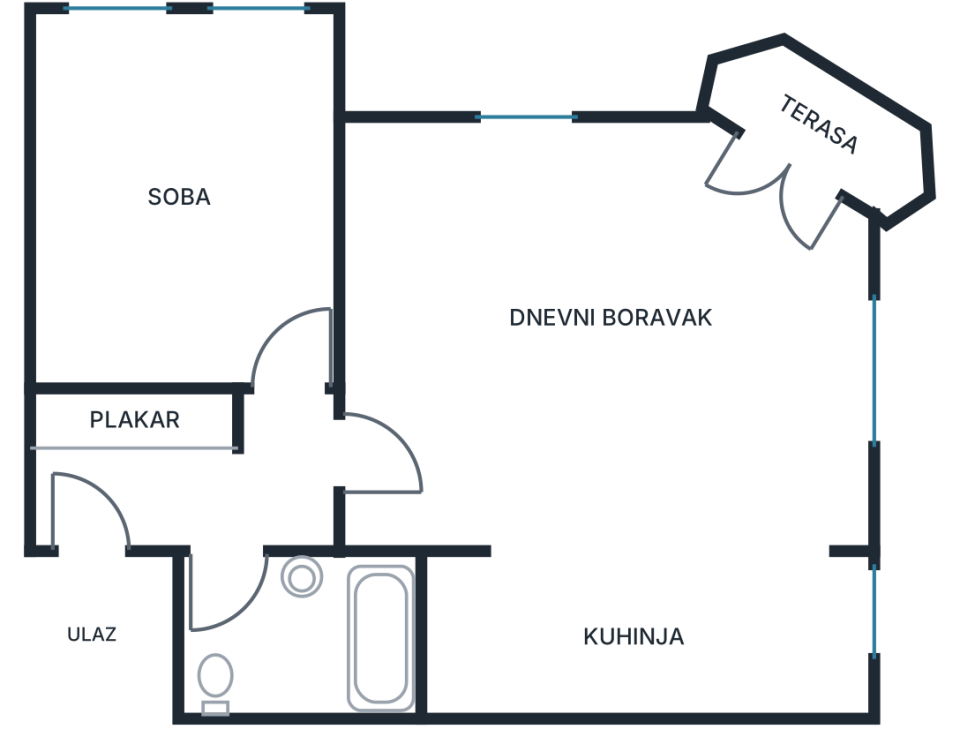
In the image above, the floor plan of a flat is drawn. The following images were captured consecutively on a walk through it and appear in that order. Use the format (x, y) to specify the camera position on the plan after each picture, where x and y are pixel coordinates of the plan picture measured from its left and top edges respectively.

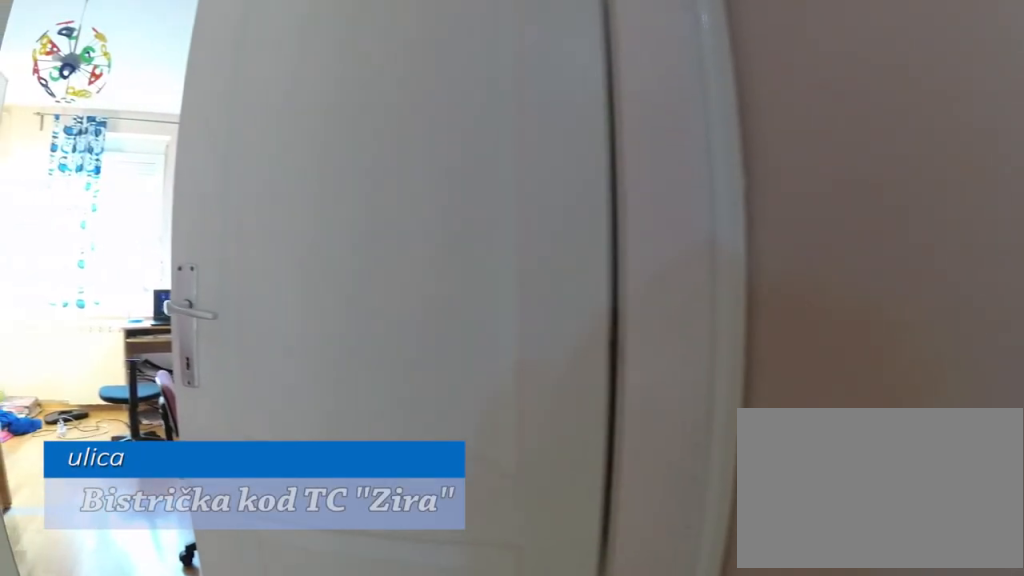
(271, 467)
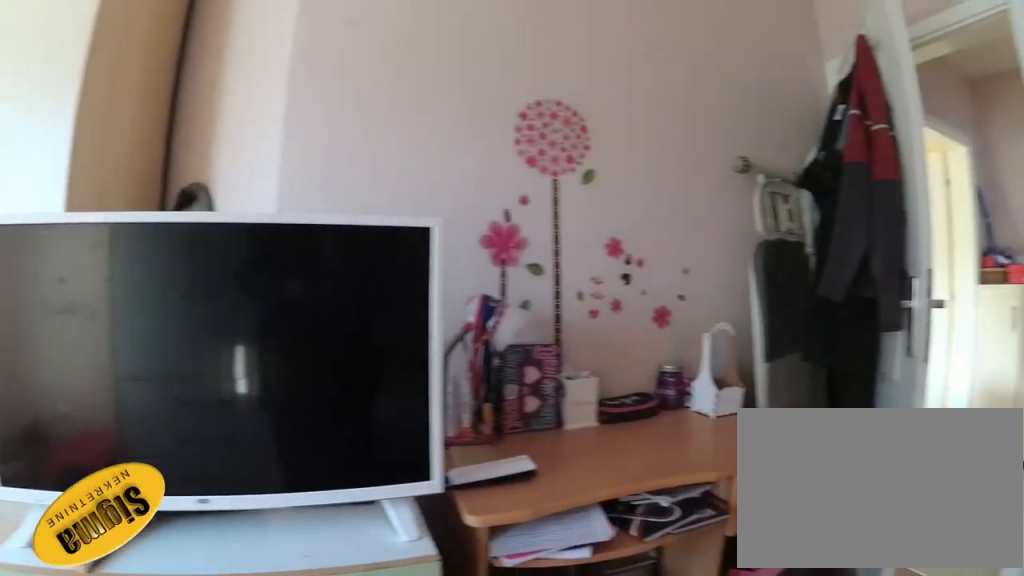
(155, 181)
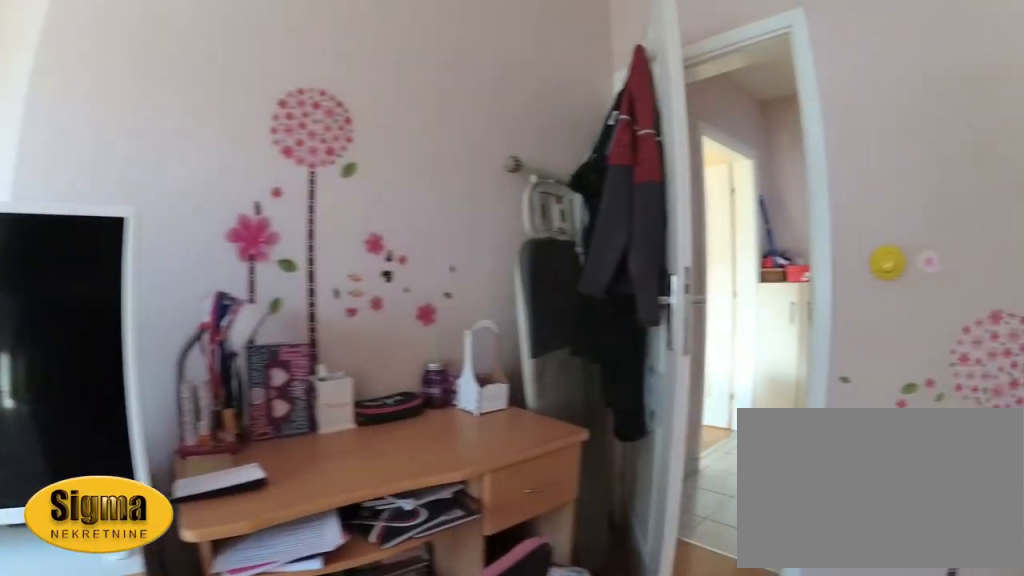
(168, 177)
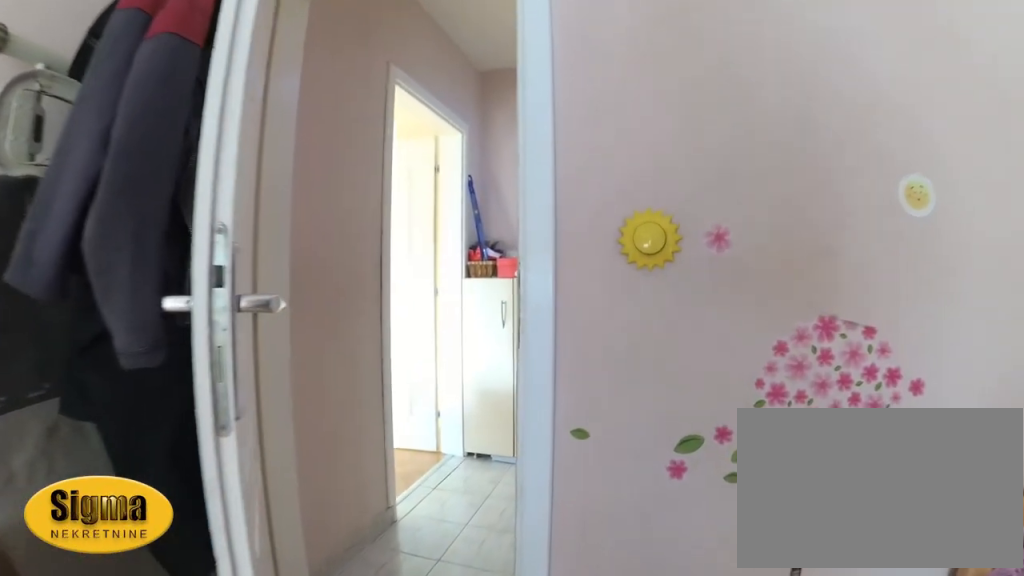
(229, 264)
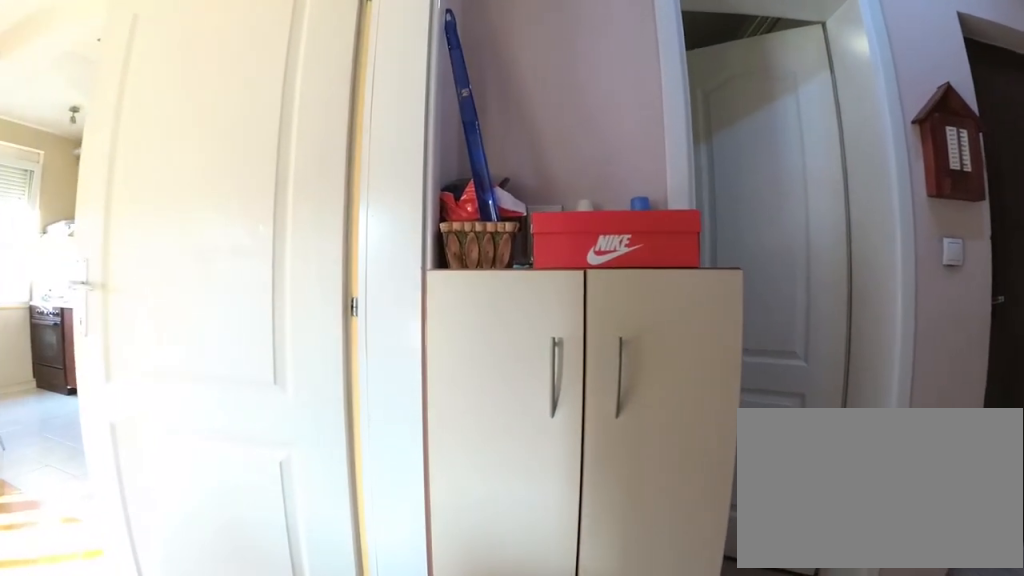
(277, 360)
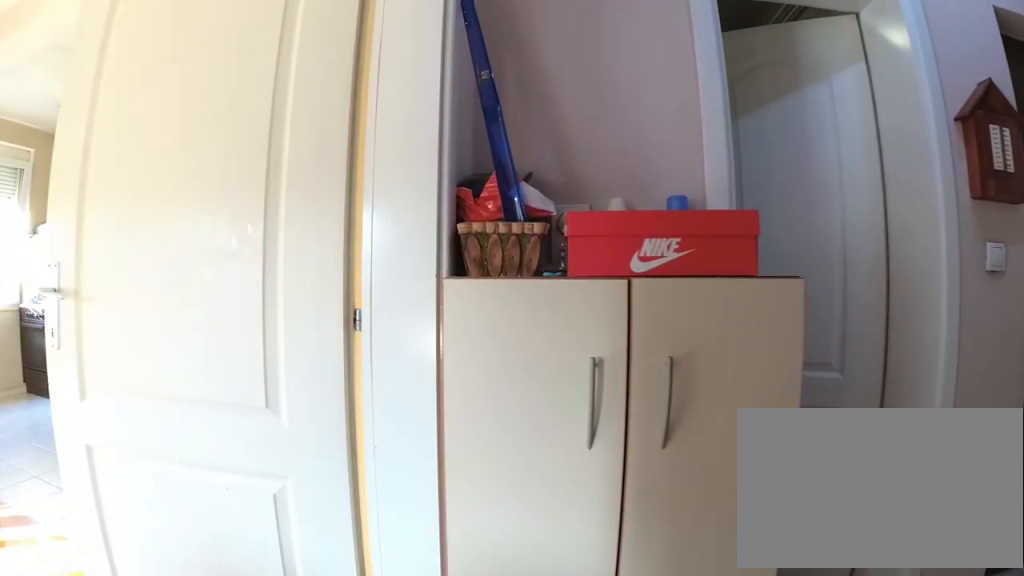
(277, 381)
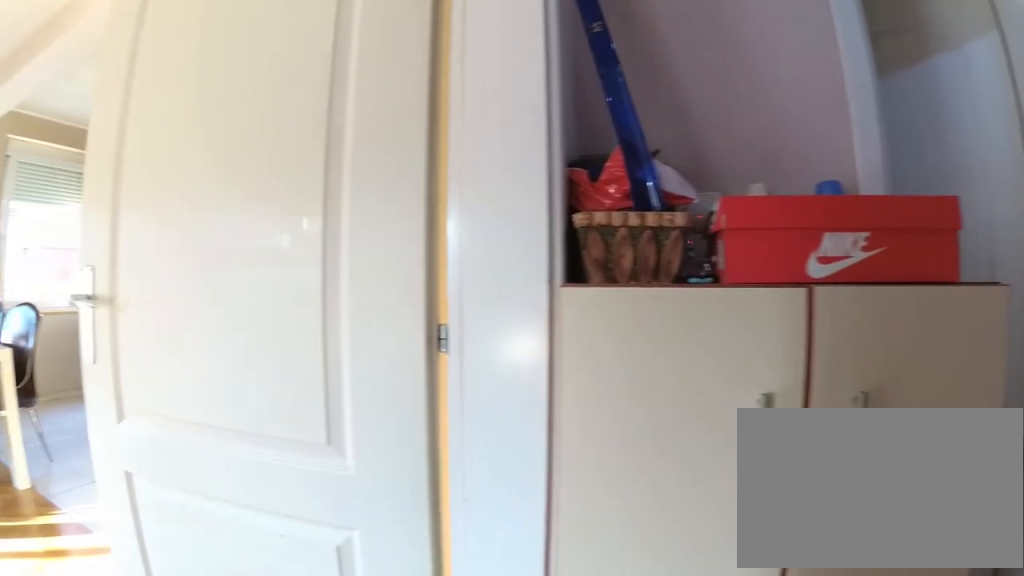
(281, 416)
